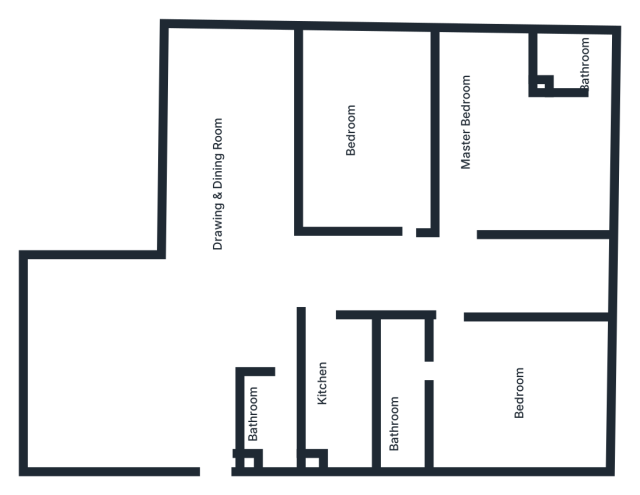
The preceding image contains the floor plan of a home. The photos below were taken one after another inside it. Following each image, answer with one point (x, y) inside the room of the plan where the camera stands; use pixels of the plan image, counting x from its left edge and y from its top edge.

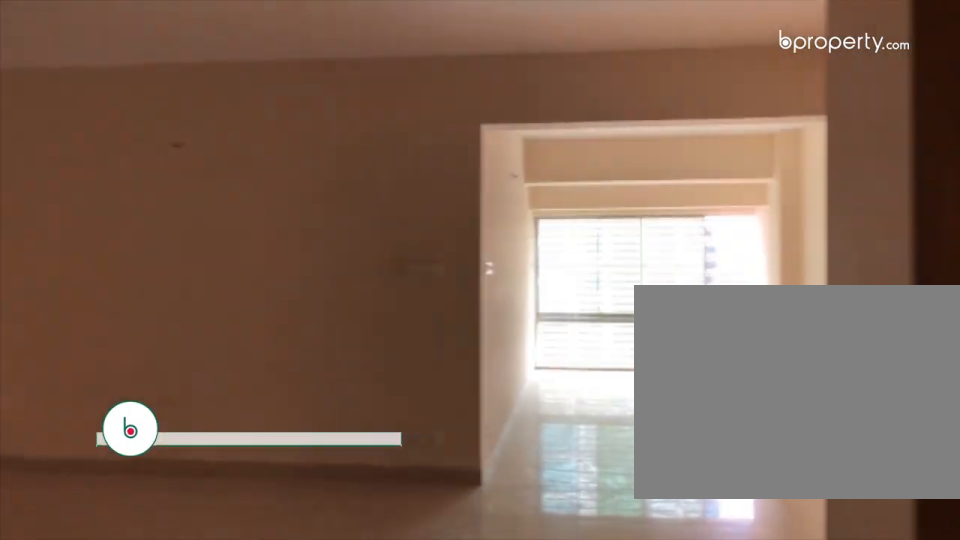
(209, 417)
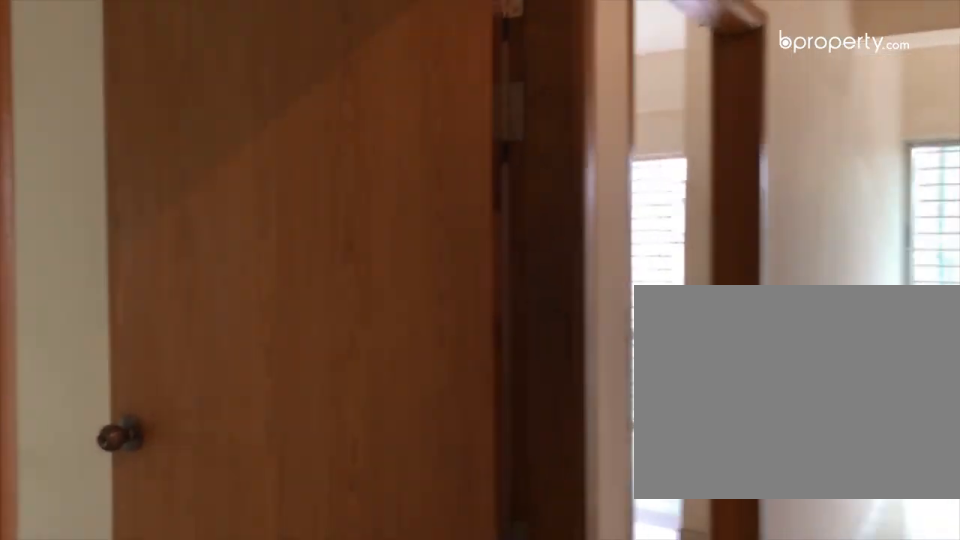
(425, 218)
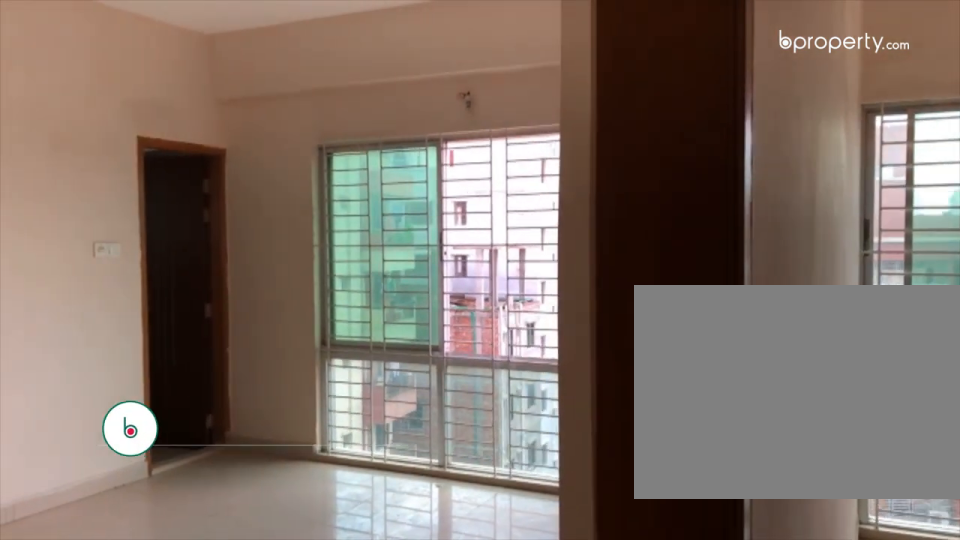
(465, 246)
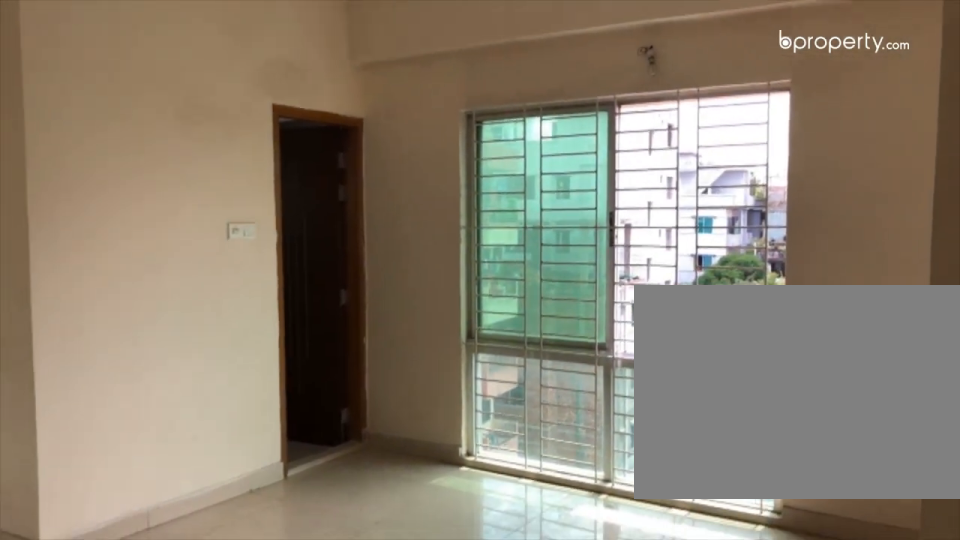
(514, 160)
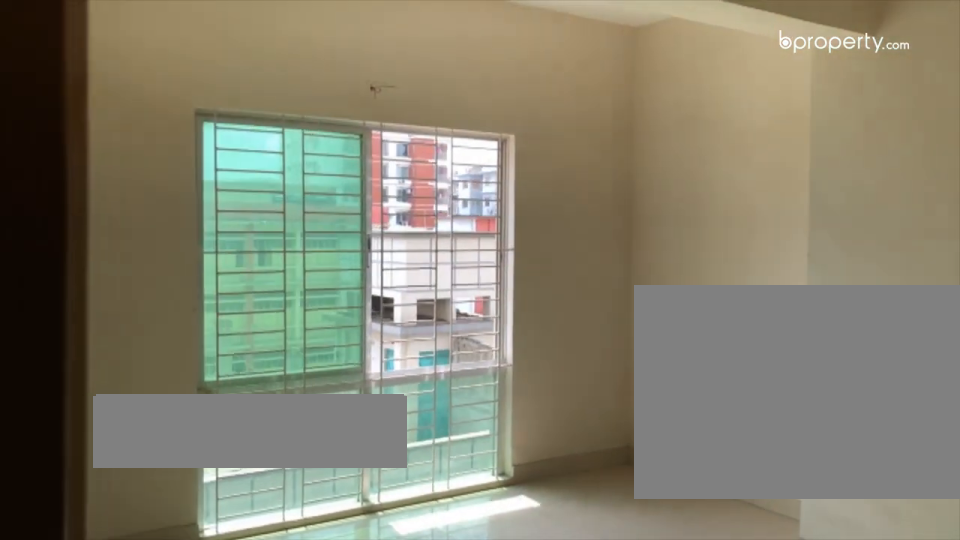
(514, 393)
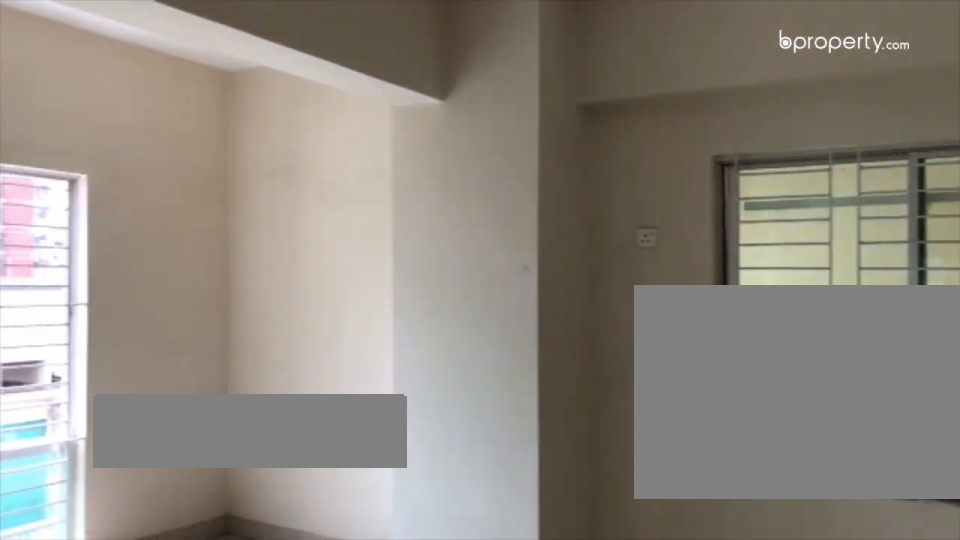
(514, 393)
